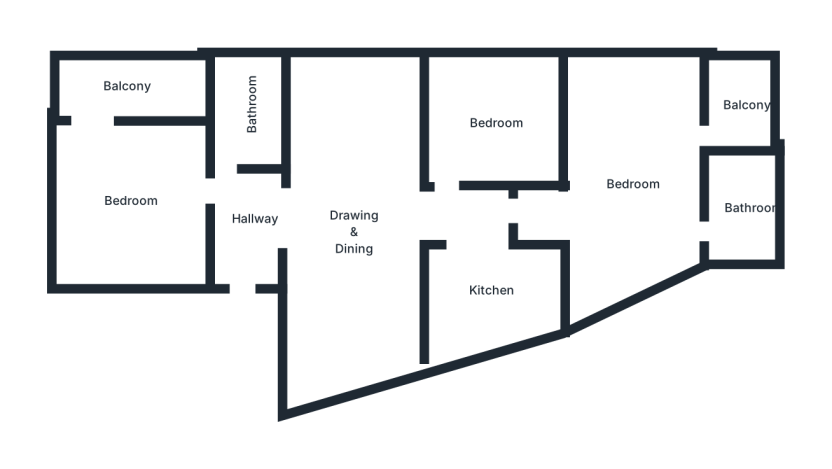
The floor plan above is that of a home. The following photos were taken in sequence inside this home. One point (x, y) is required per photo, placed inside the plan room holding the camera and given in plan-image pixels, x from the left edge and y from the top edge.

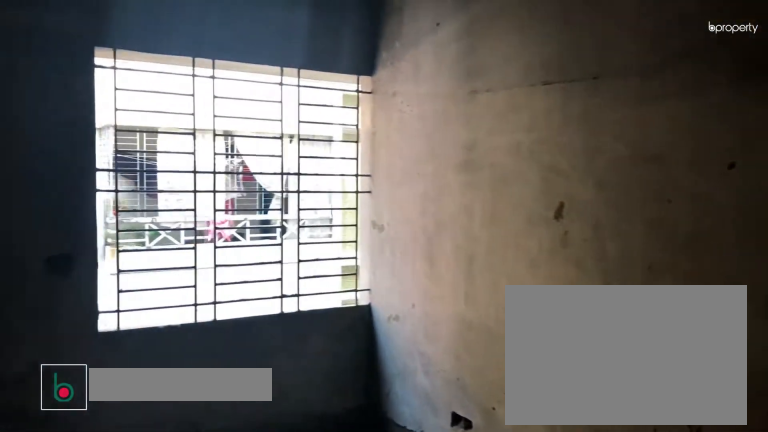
(354, 231)
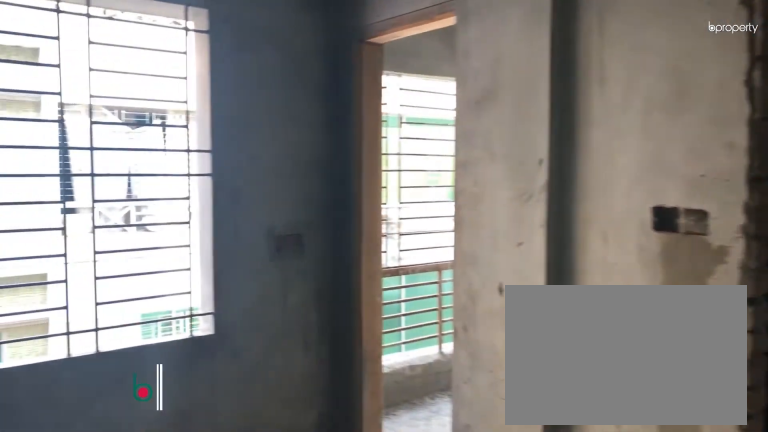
(632, 184)
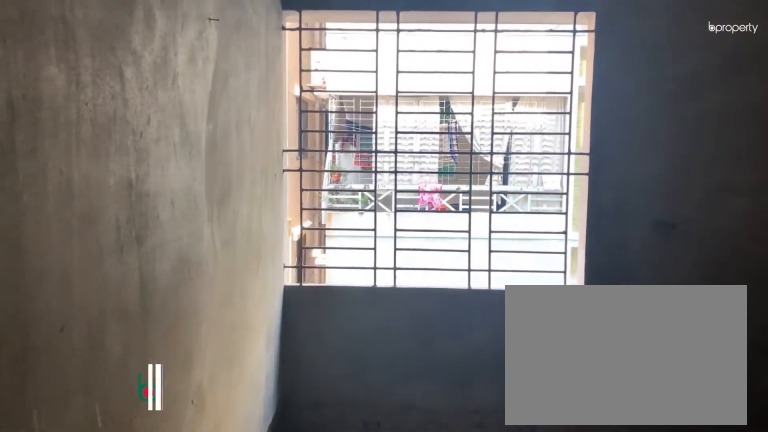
(499, 124)
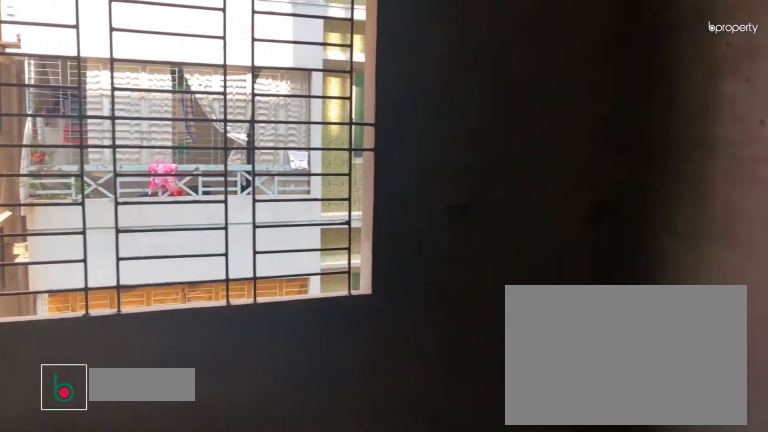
(499, 124)
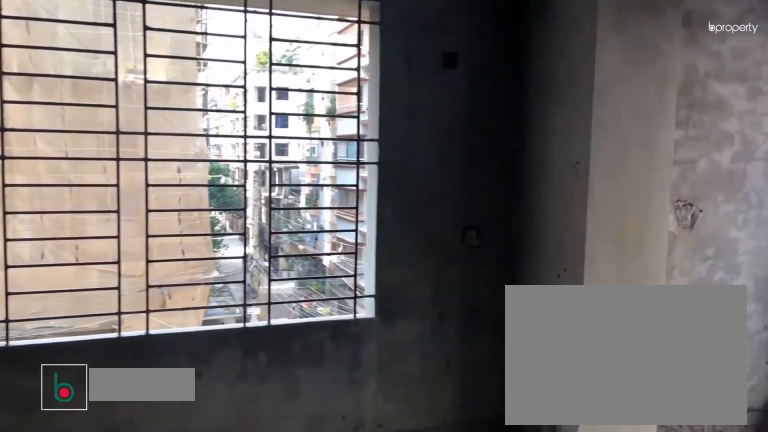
(133, 204)
